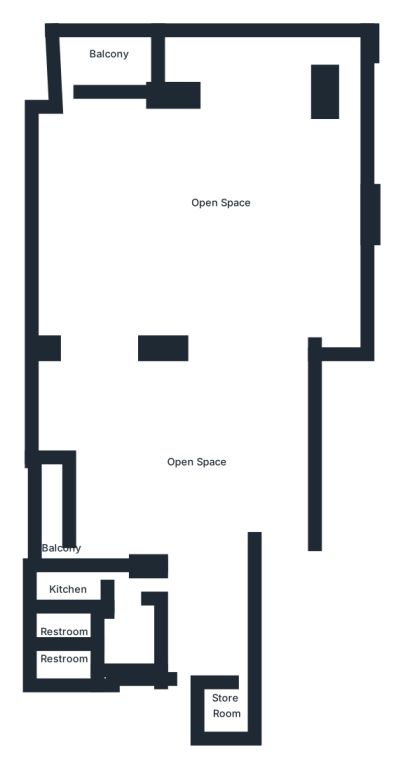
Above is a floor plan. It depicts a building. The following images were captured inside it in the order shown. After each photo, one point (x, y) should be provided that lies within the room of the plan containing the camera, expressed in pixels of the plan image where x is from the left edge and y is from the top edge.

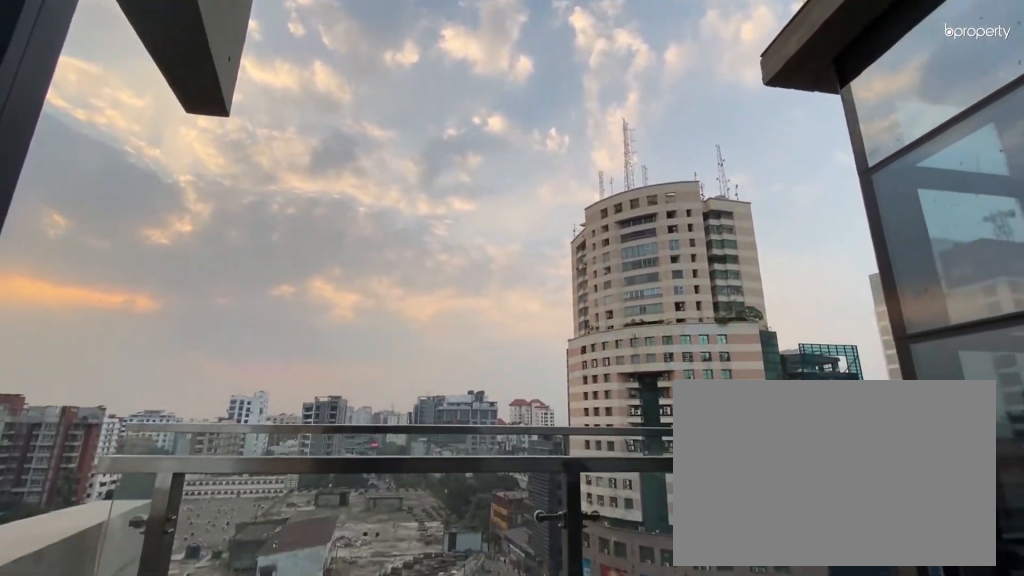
(95, 61)
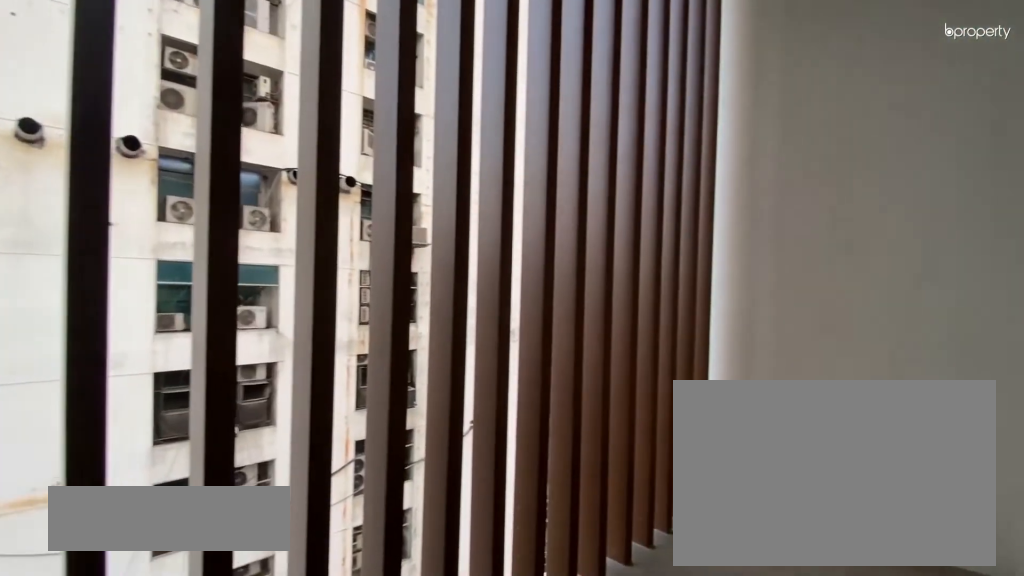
(51, 525)
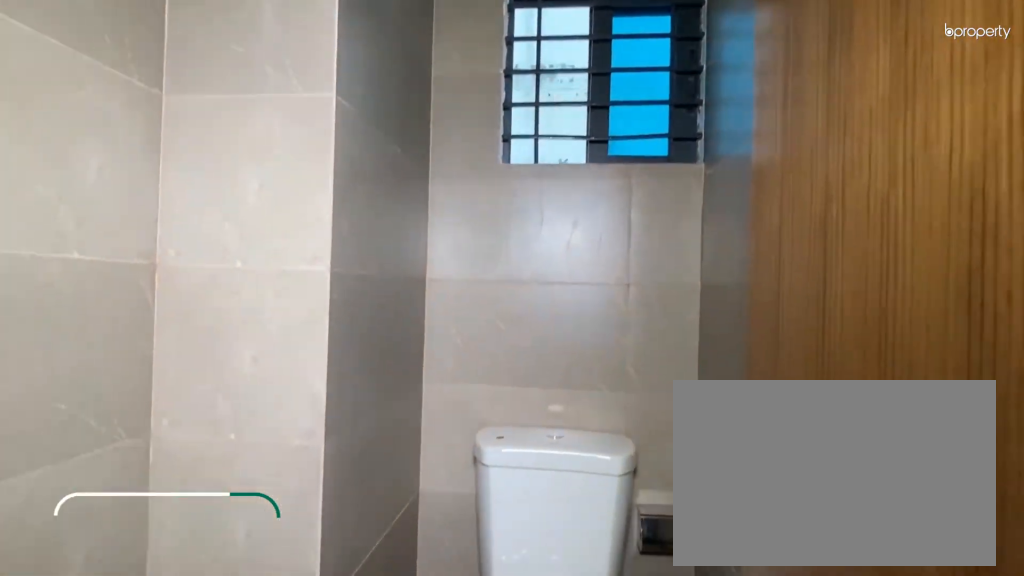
(63, 663)
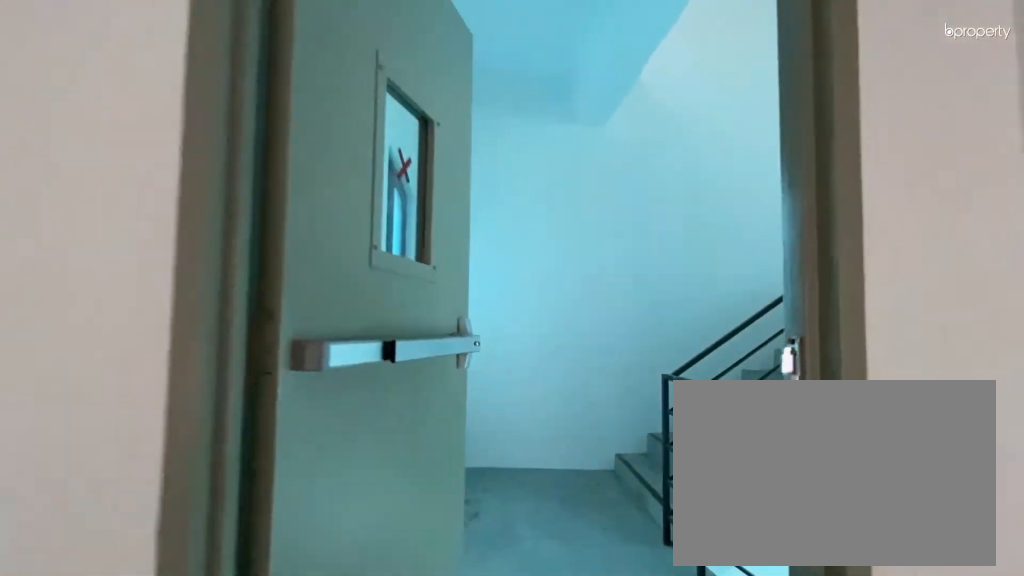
(179, 675)
